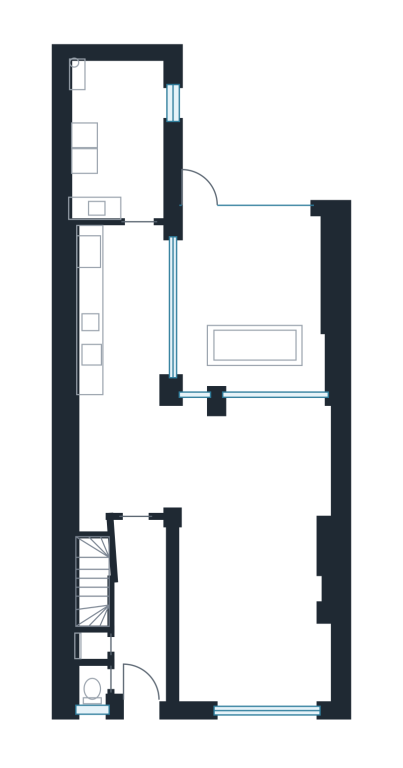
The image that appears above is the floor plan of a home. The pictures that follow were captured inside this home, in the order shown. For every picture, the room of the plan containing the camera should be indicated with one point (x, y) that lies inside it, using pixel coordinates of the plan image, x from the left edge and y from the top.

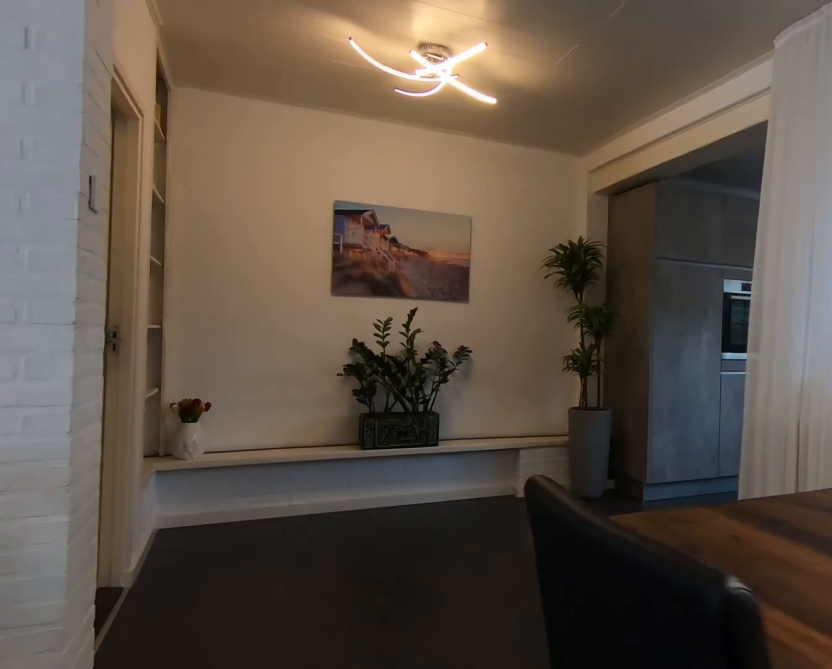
(204, 457)
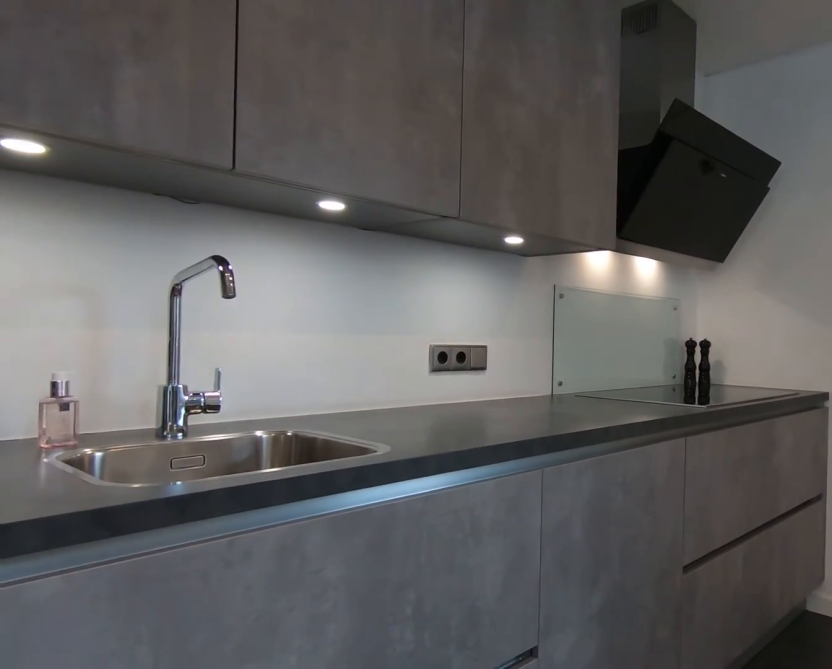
(132, 311)
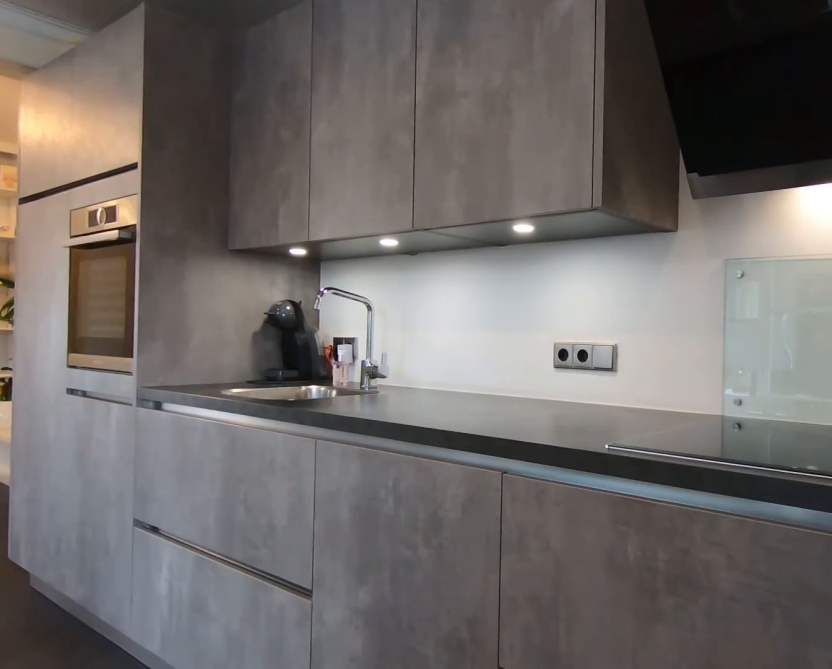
(132, 311)
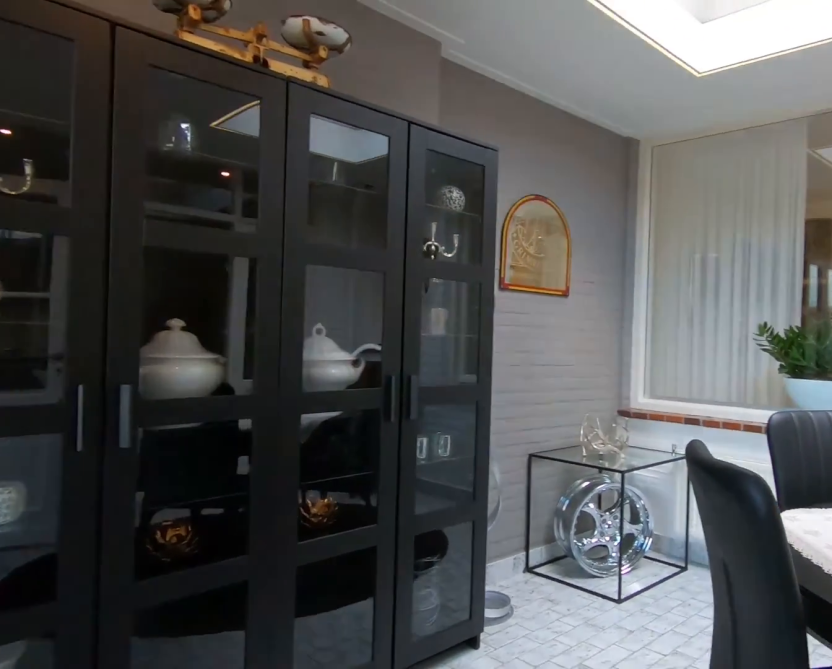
(251, 298)
